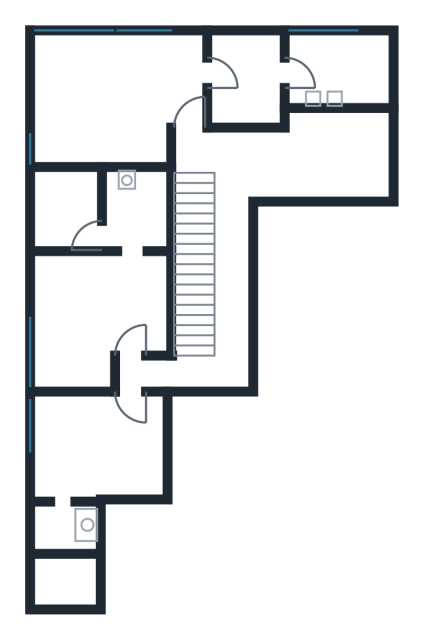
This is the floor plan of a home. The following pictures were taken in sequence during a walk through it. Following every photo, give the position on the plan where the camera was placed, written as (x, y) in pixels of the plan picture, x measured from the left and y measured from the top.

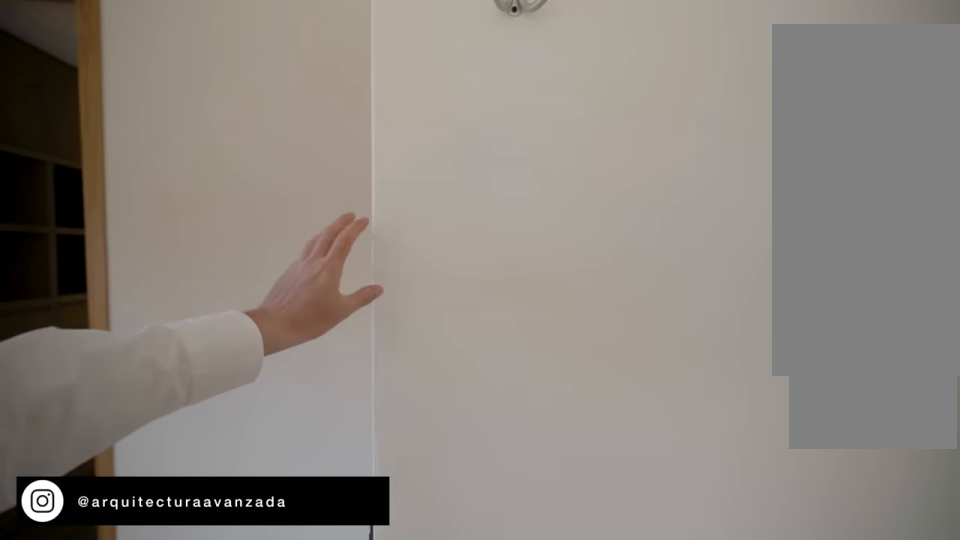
(139, 125)
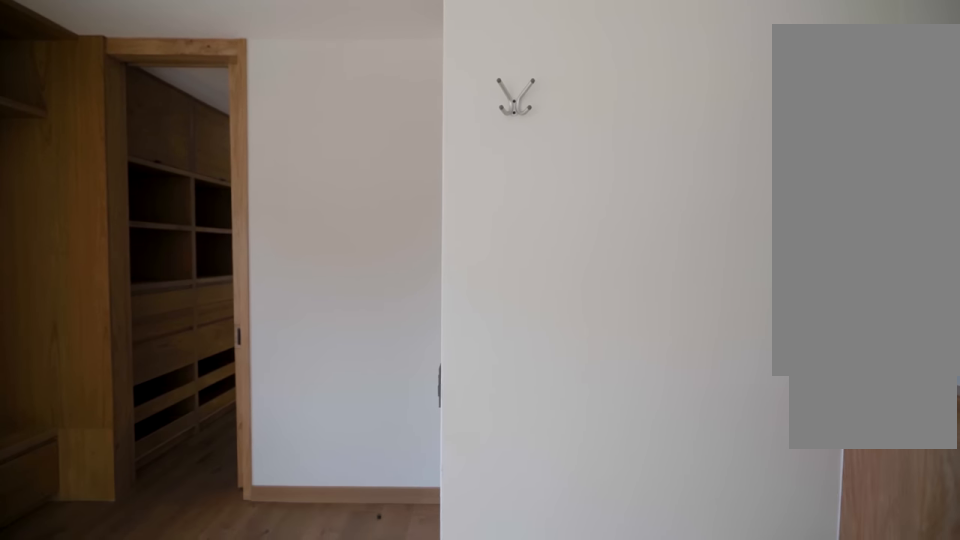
(117, 131)
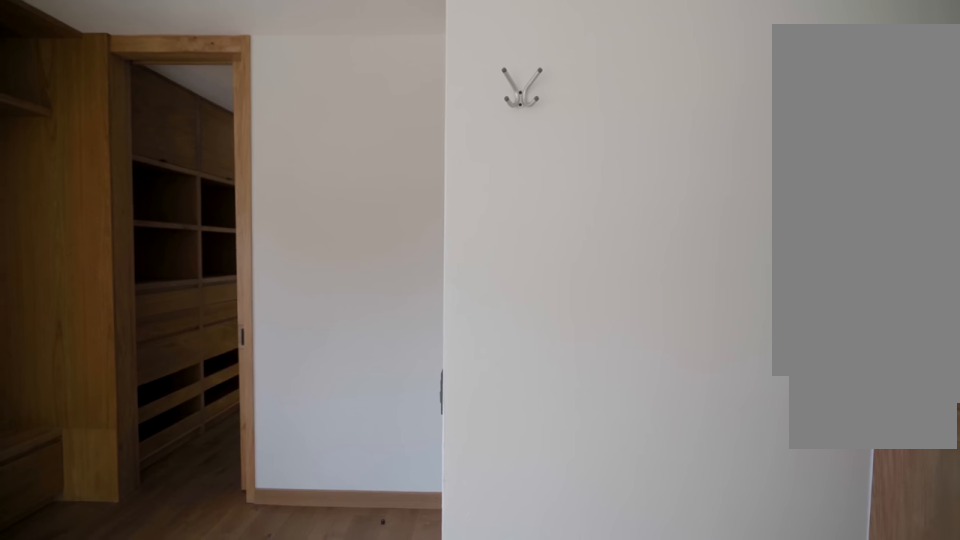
(114, 130)
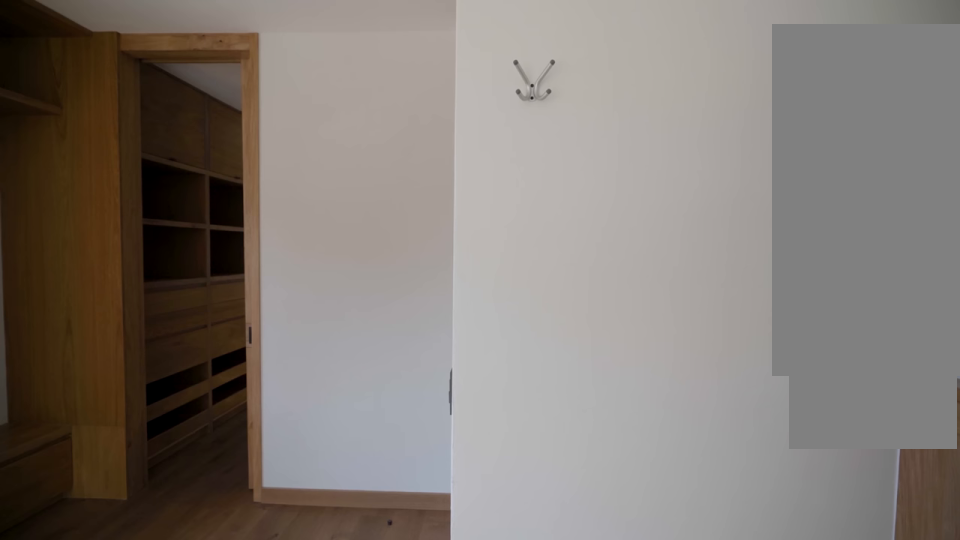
(114, 130)
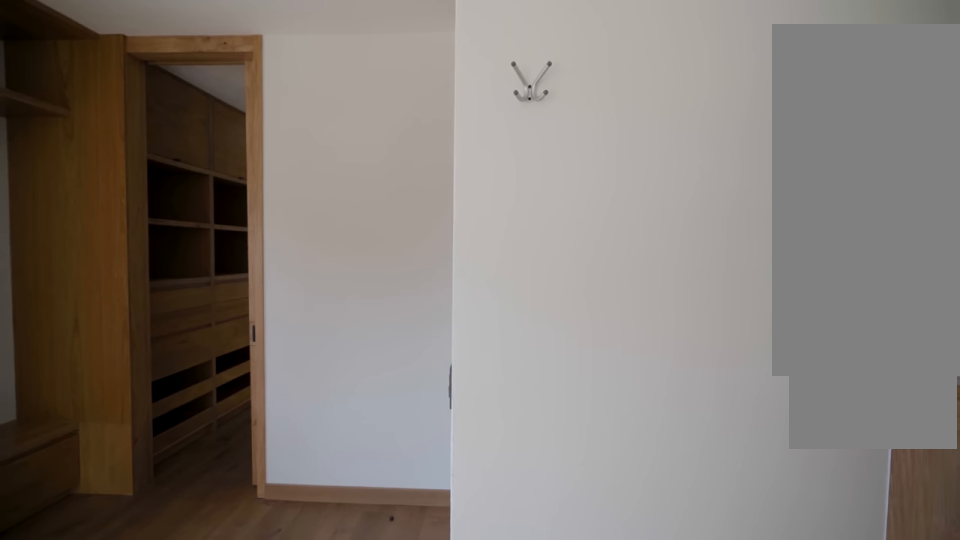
(114, 130)
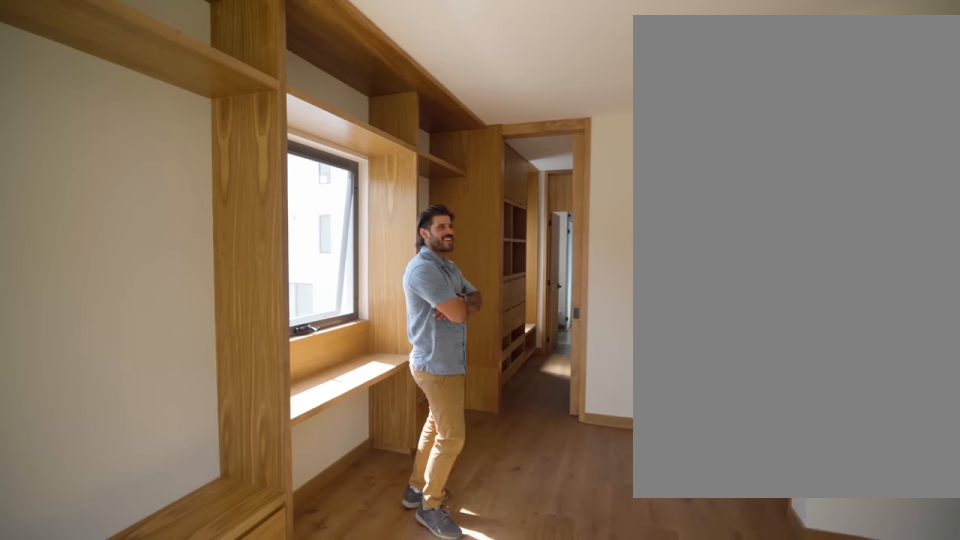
(65, 116)
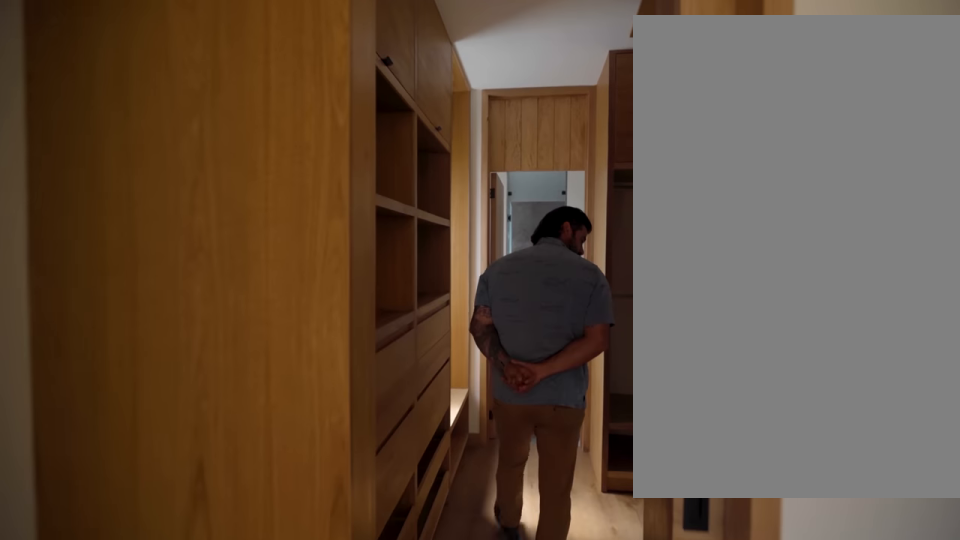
(166, 75)
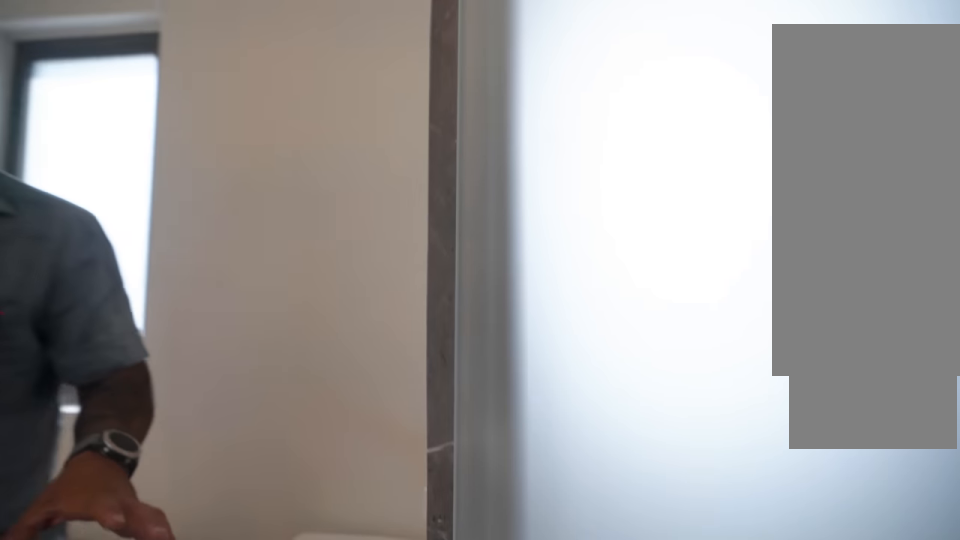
(355, 70)
